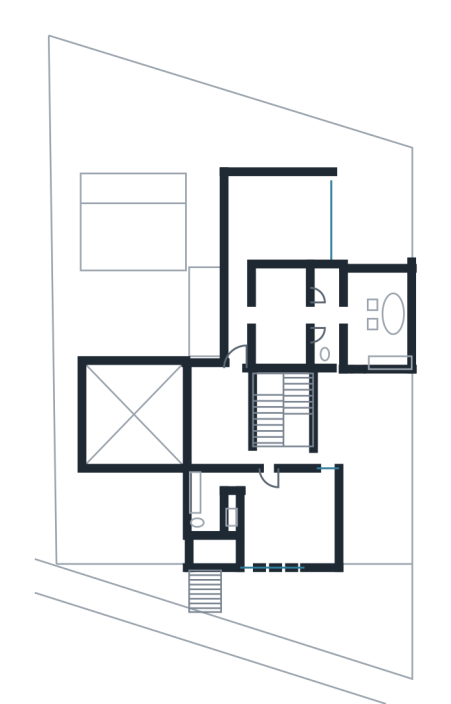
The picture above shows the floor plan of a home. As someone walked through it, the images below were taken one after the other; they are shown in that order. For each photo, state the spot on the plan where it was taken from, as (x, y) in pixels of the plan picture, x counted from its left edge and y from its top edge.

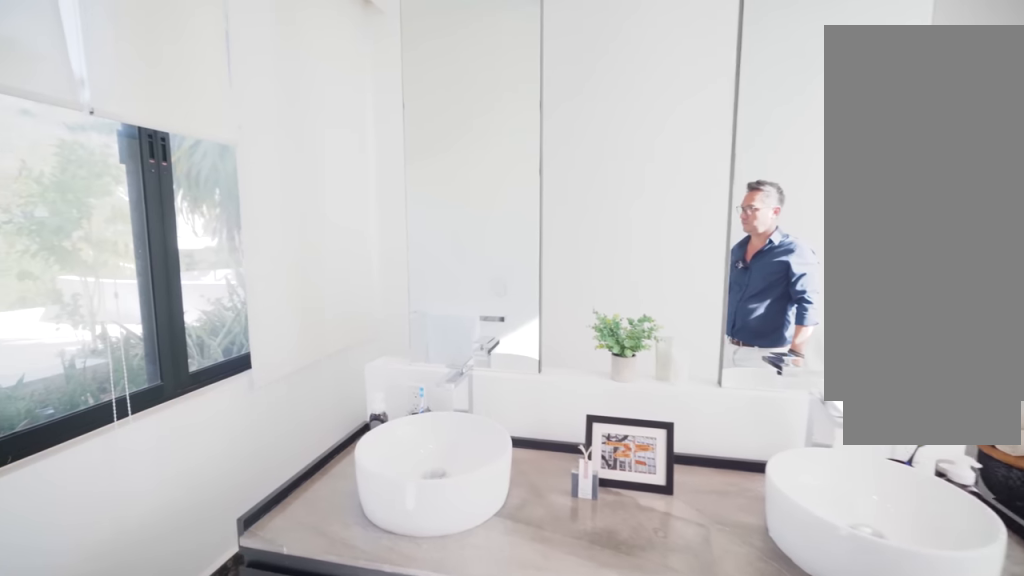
(347, 315)
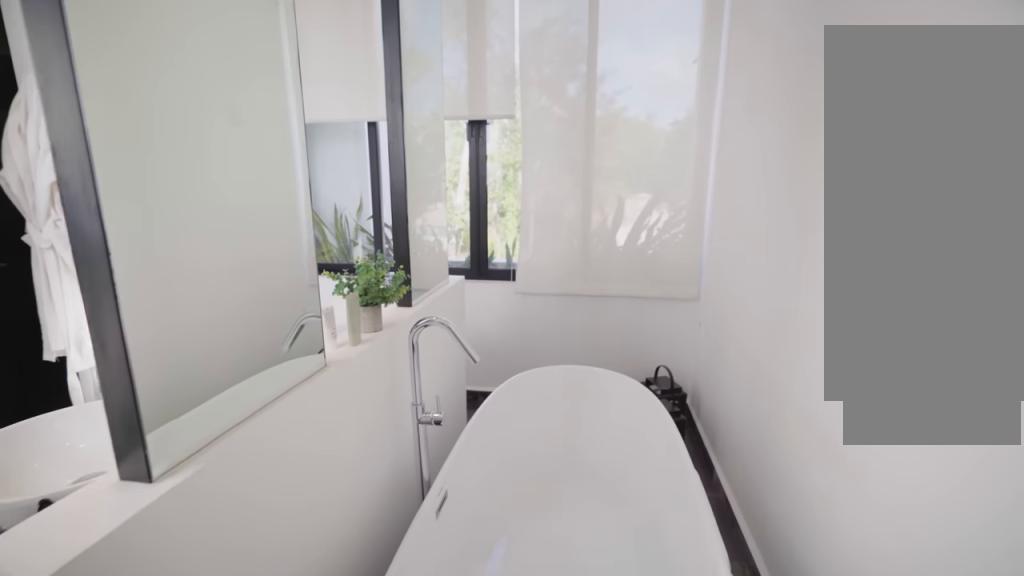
(390, 337)
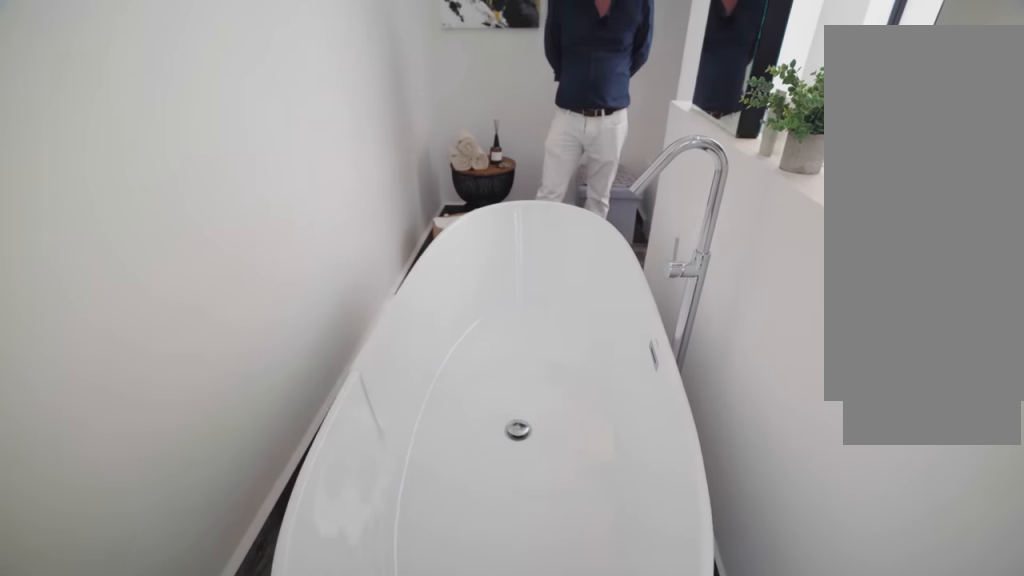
(388, 291)
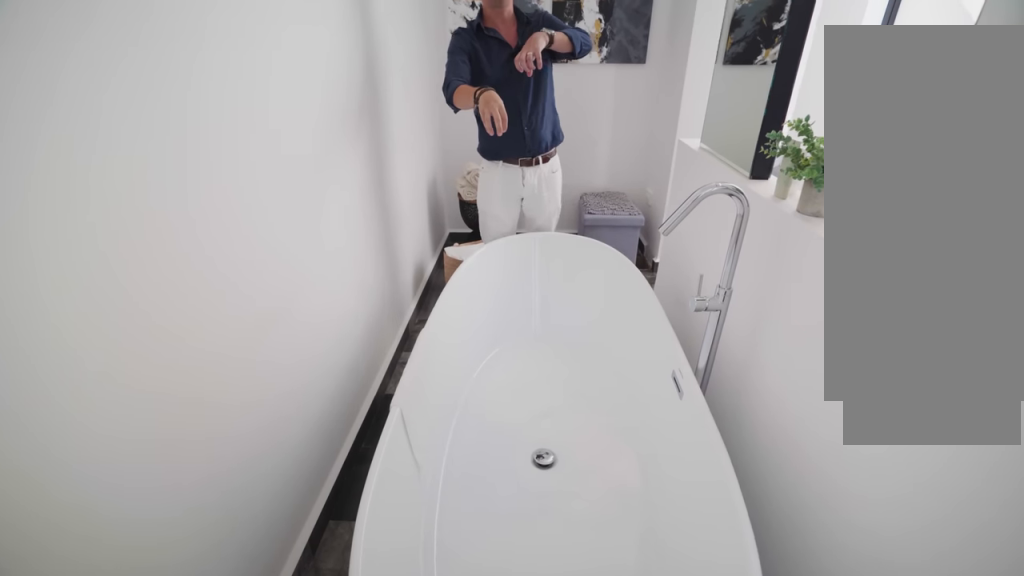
(387, 288)
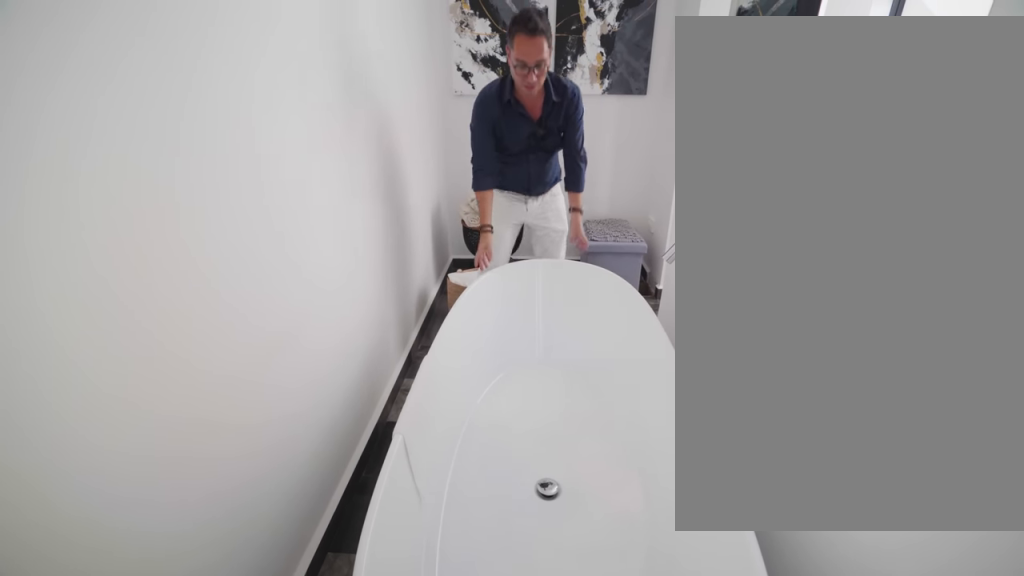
(387, 288)
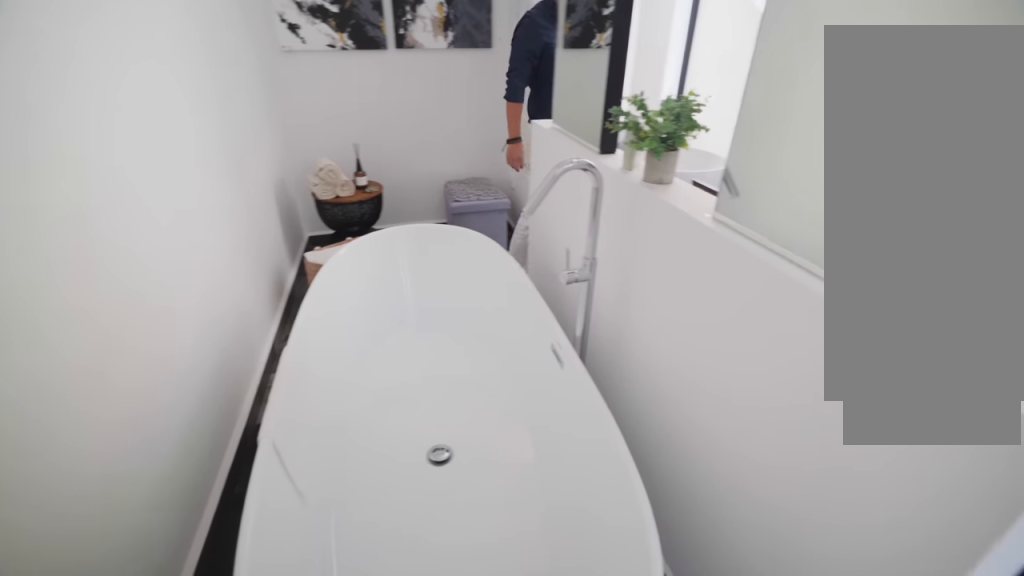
(388, 287)
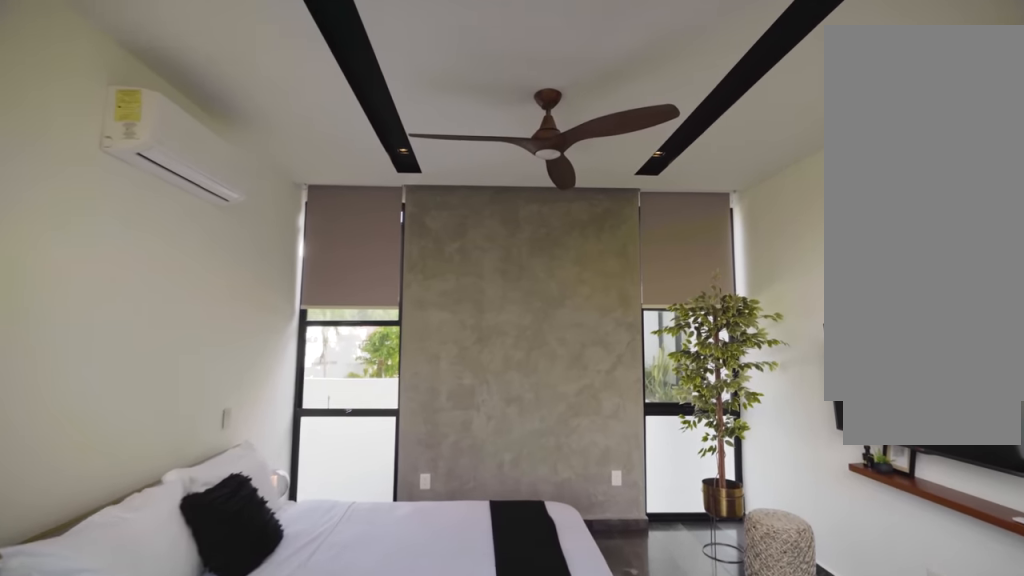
(236, 252)
